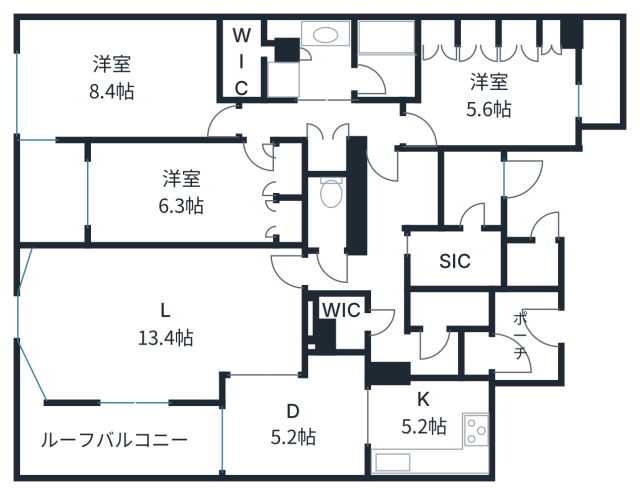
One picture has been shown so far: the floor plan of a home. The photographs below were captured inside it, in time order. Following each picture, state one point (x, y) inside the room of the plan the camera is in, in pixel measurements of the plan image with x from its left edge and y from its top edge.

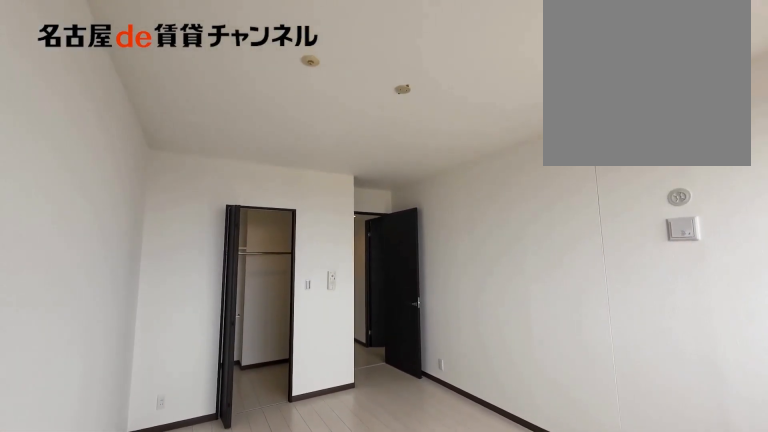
(125, 80)
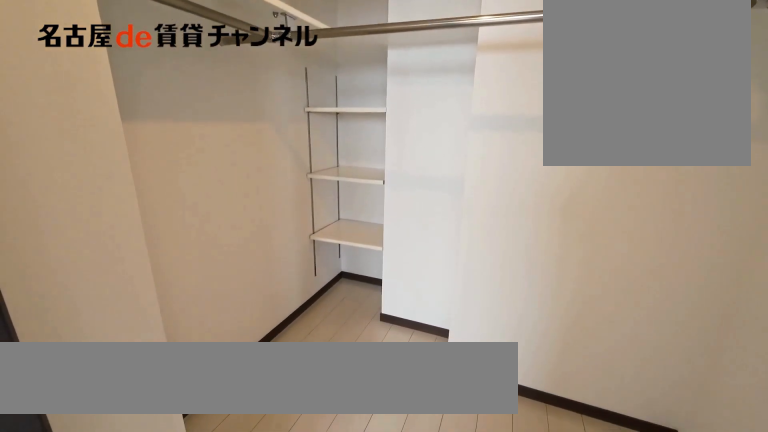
(250, 54)
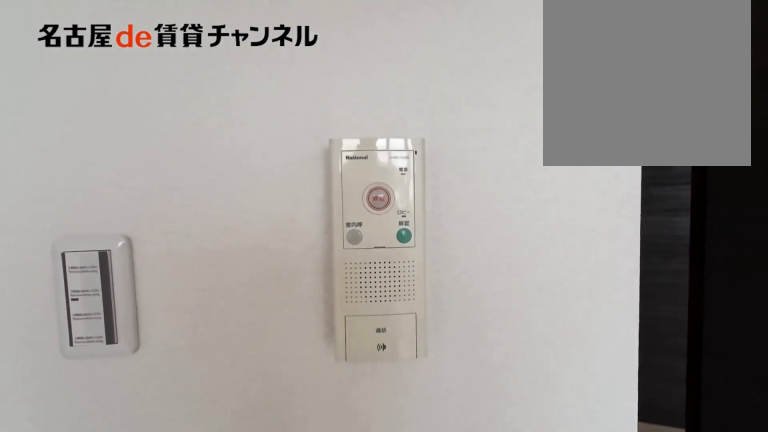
(124, 80)
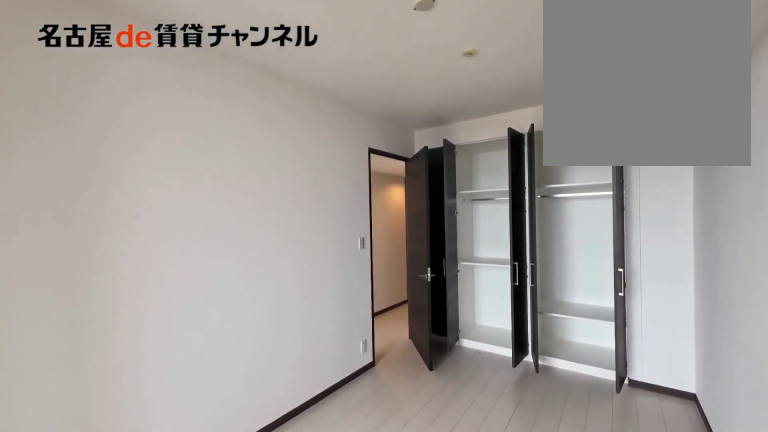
(195, 192)
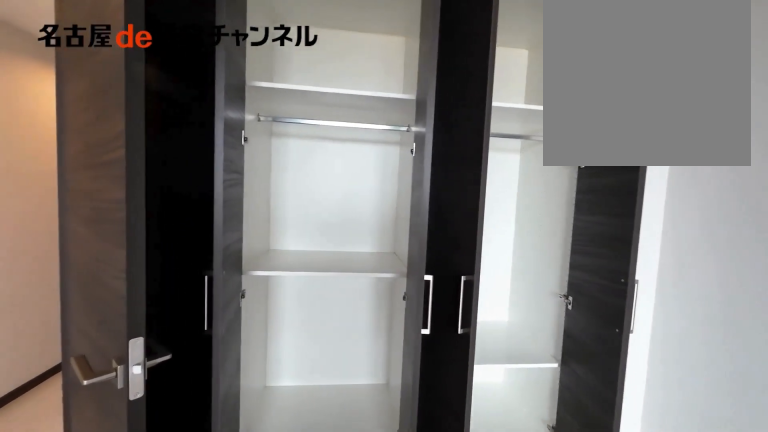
(195, 192)
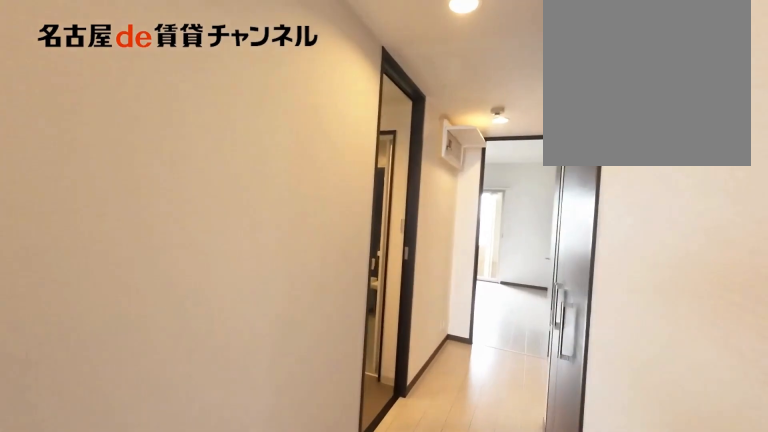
(324, 121)
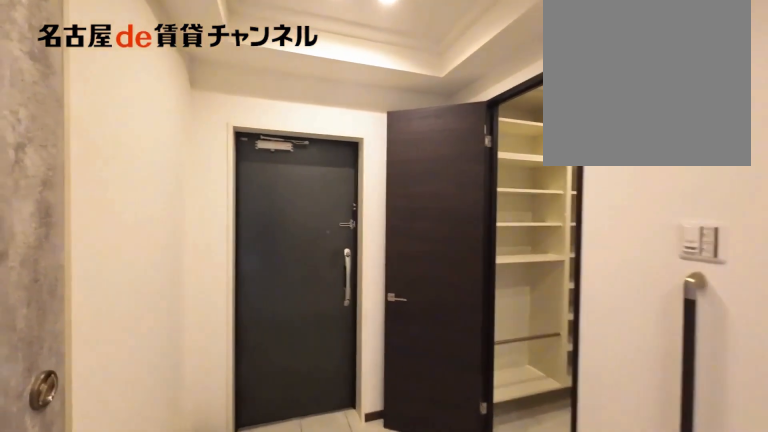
(432, 188)
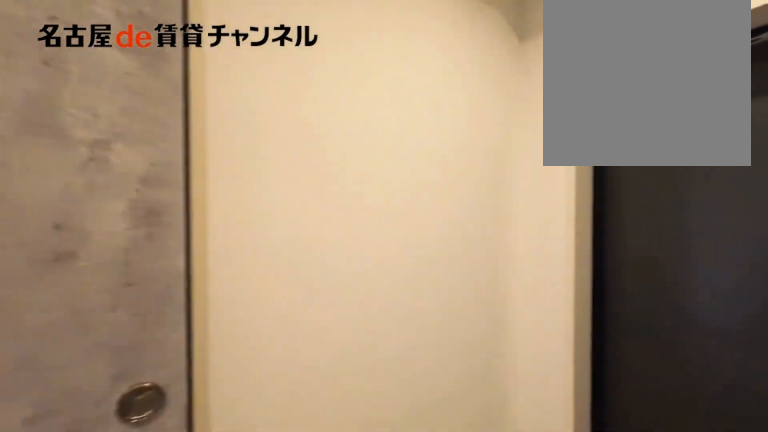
(432, 188)
